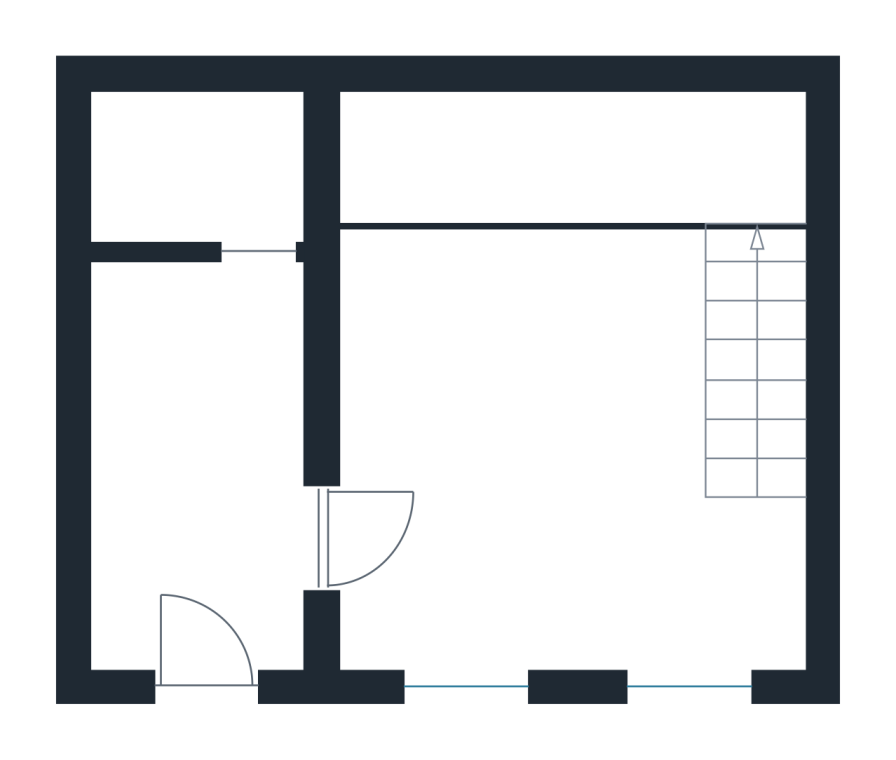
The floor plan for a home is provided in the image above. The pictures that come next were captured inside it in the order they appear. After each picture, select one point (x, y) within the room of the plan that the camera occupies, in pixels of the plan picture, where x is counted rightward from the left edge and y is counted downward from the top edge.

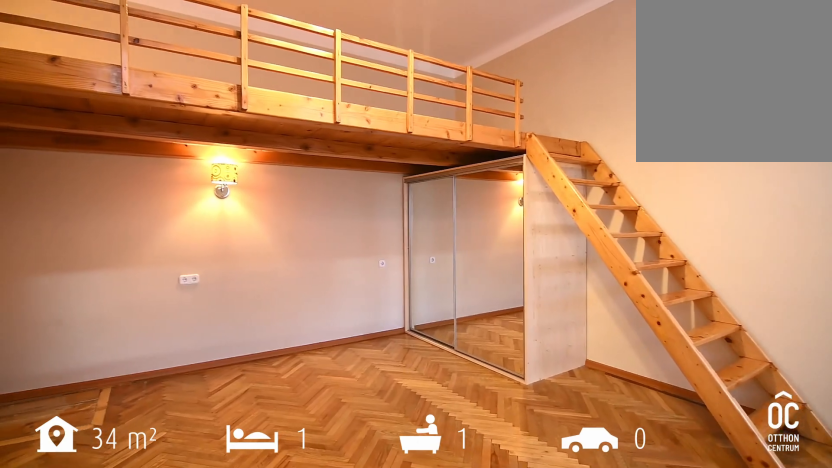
(570, 402)
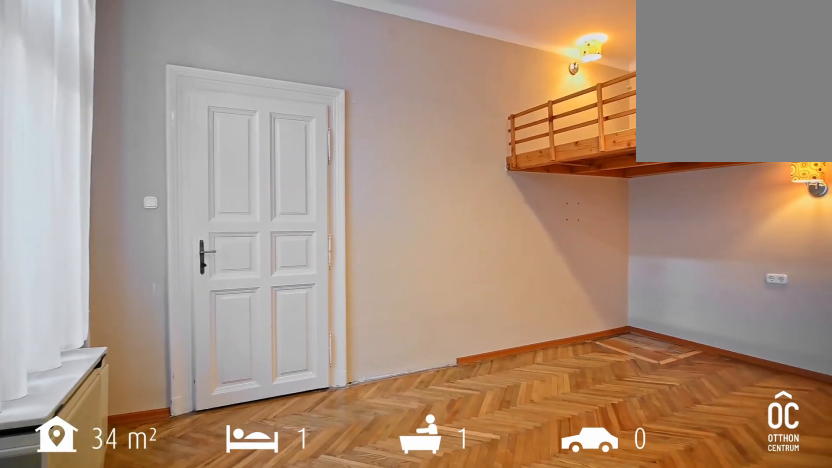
(569, 402)
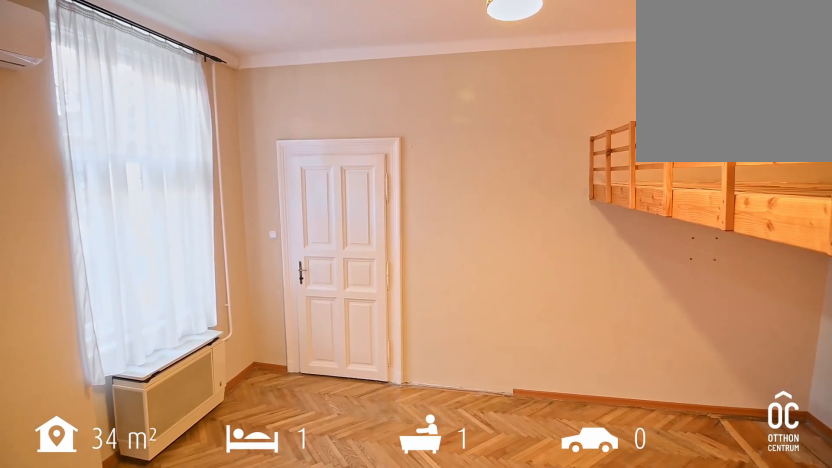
(562, 155)
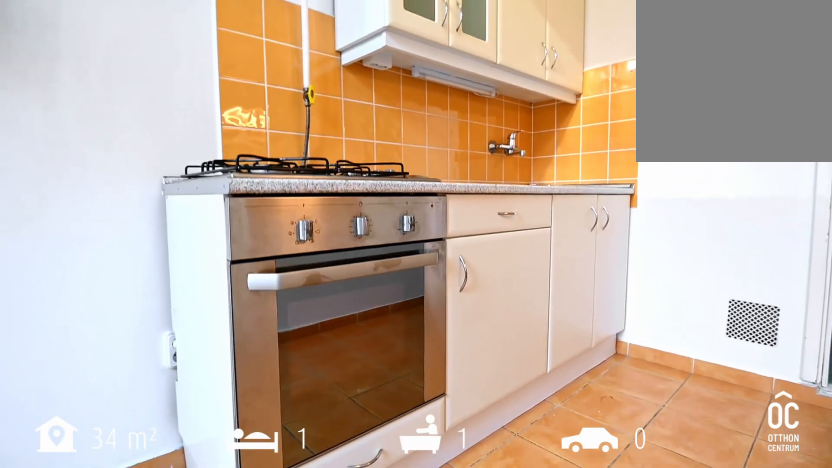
(191, 455)
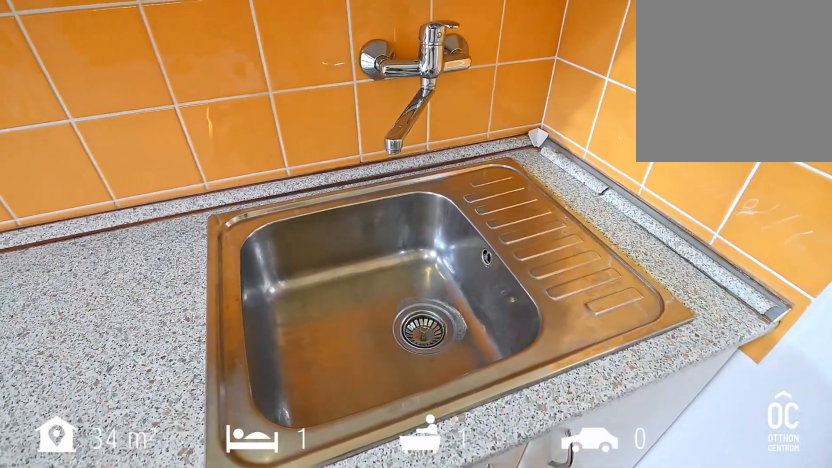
(191, 455)
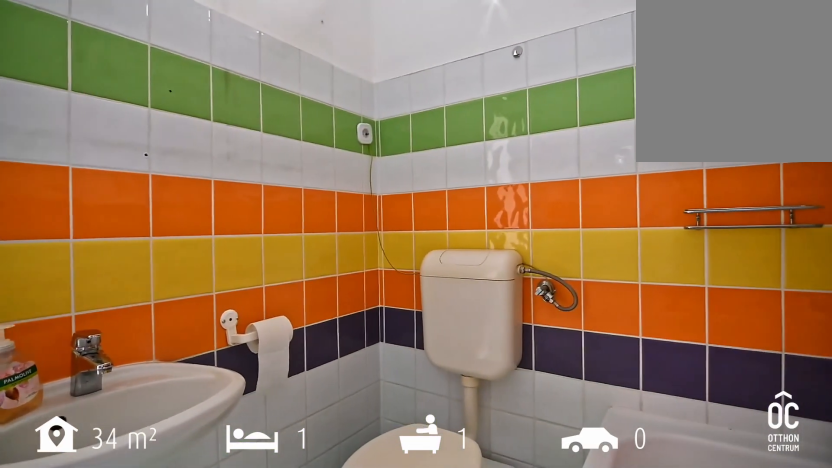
(191, 164)
